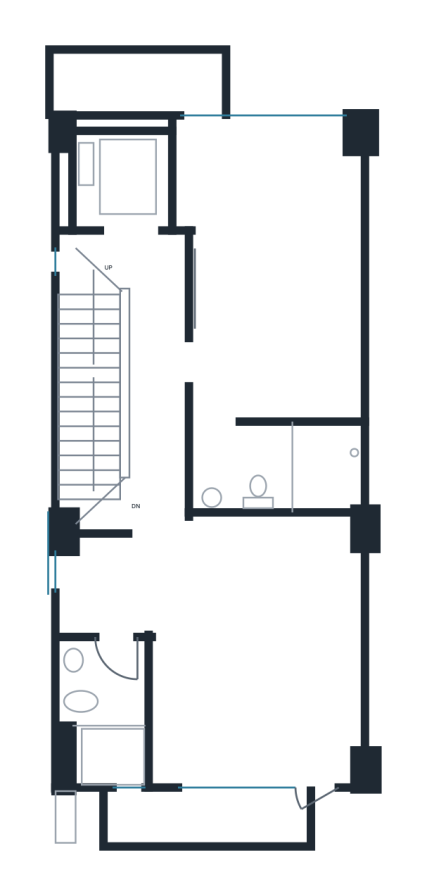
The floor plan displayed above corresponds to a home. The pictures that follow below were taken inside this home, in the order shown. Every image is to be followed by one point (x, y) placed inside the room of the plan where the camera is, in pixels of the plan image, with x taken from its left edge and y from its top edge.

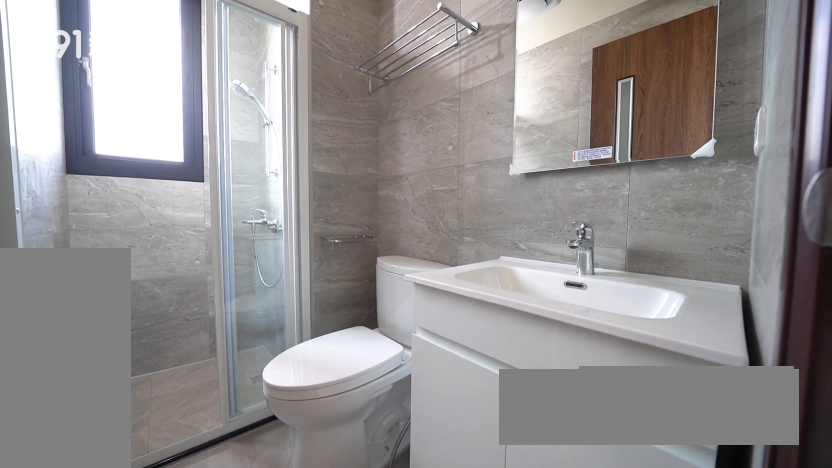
(104, 715)
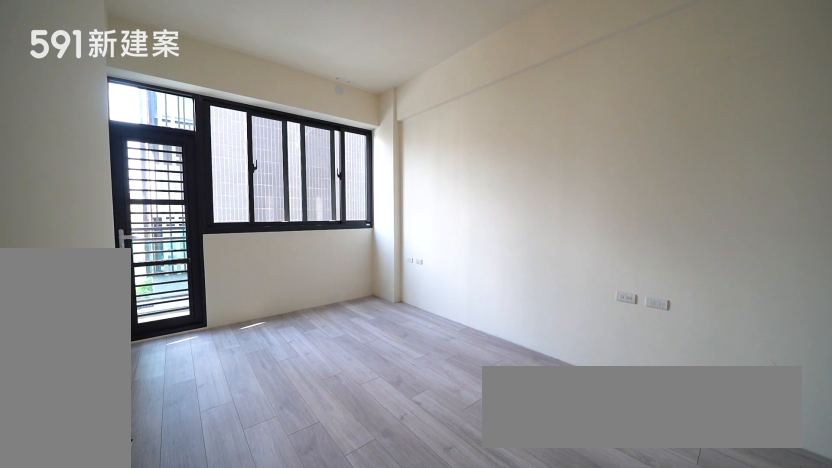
(280, 270)
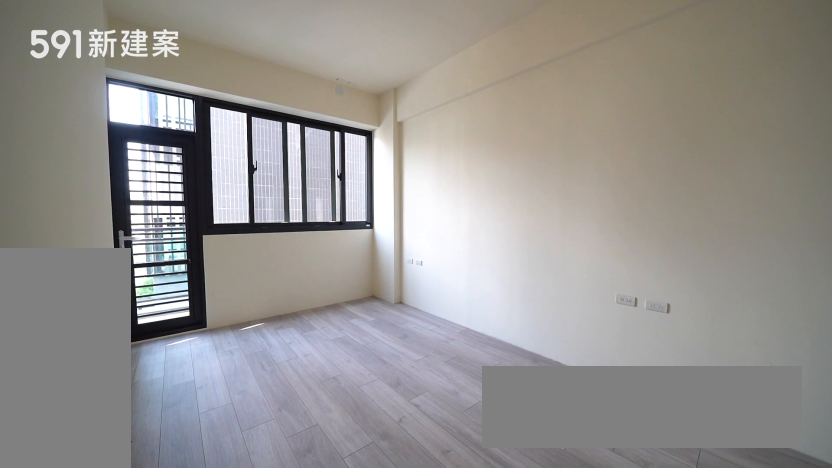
(280, 270)
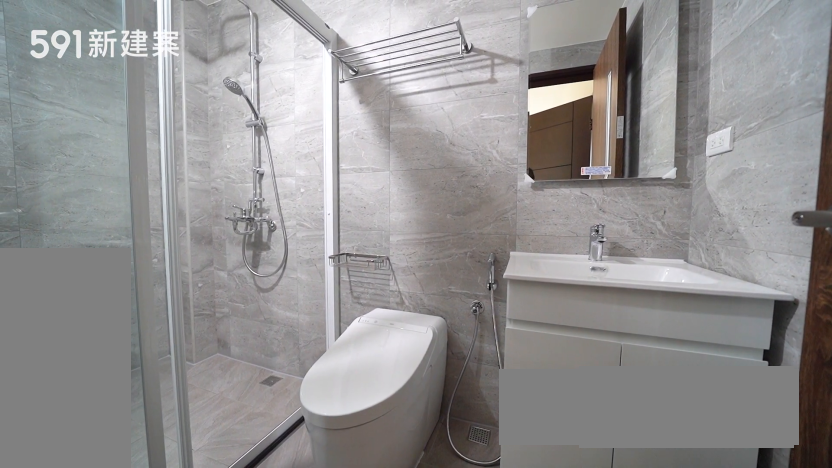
(278, 468)
